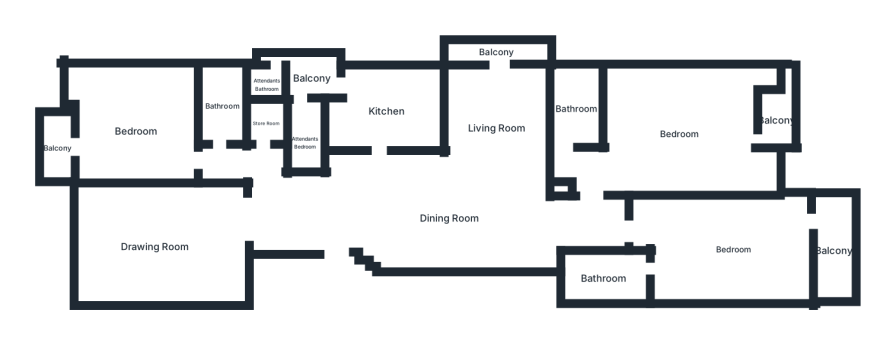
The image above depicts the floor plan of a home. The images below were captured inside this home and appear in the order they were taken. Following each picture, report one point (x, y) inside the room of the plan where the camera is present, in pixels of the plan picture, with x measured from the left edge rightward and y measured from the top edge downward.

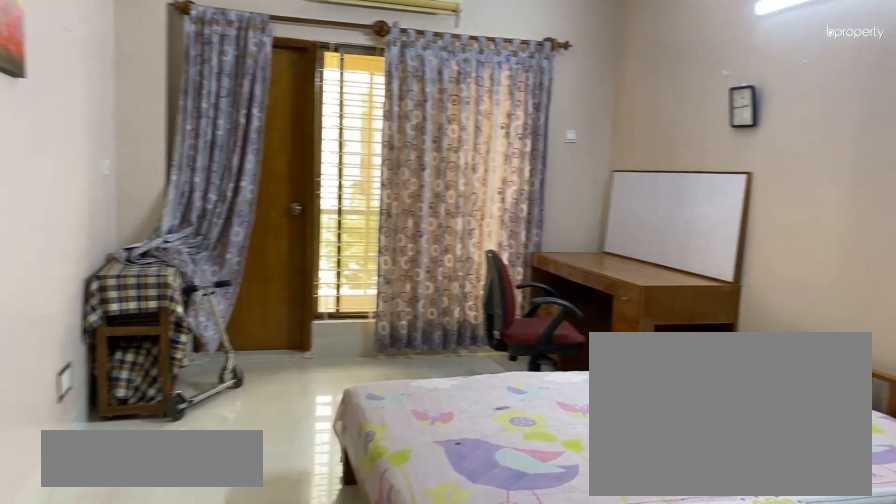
(733, 249)
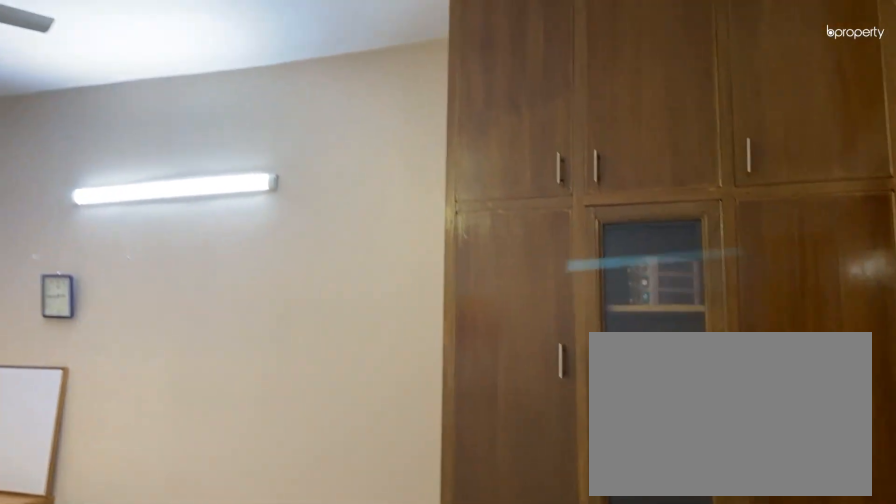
(733, 249)
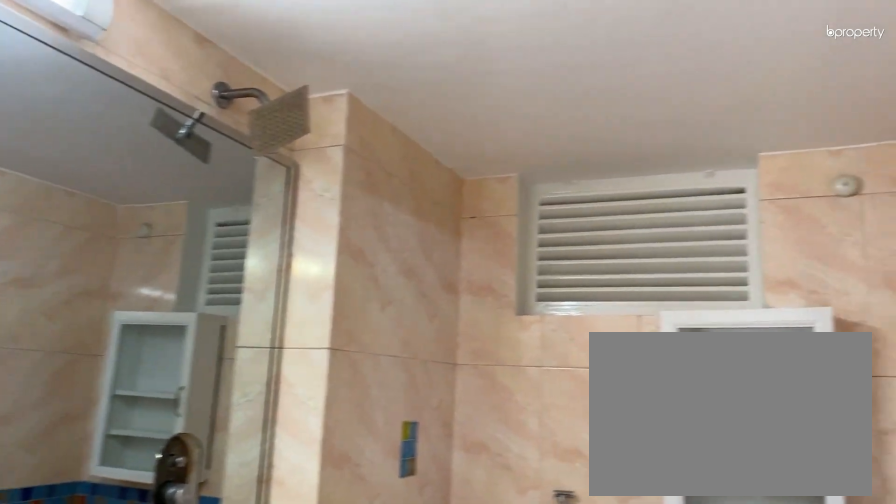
(604, 280)
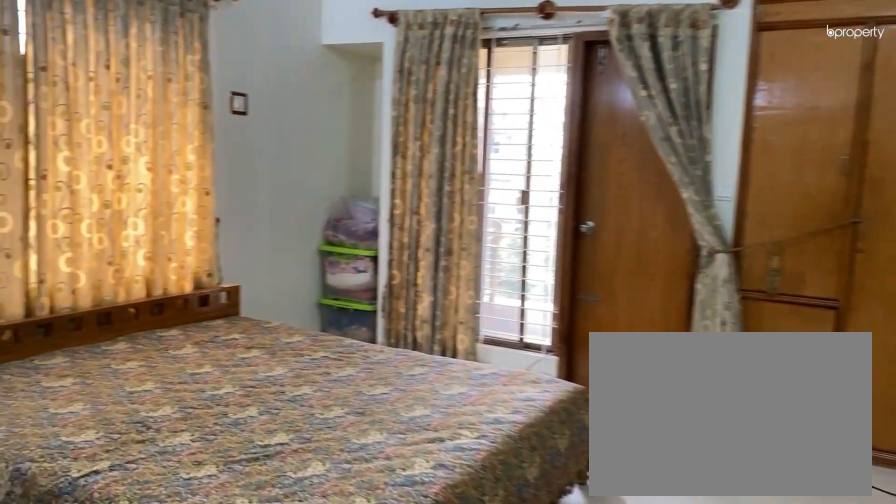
(679, 135)
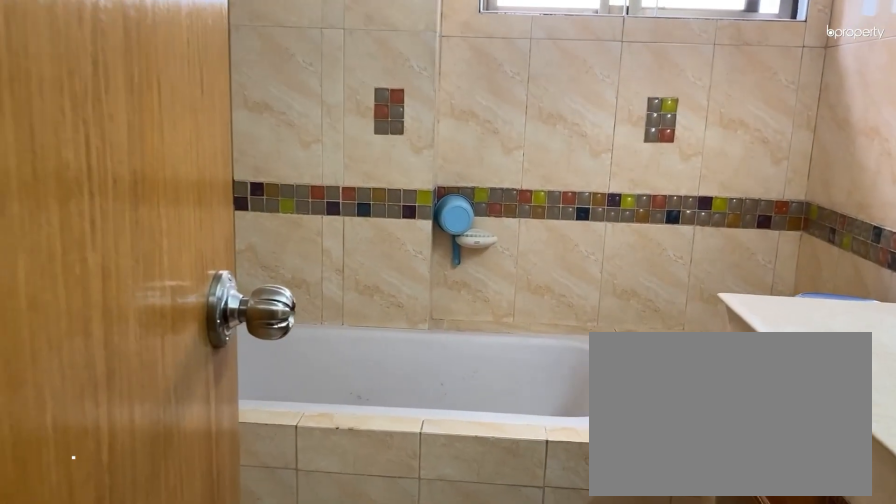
(576, 109)
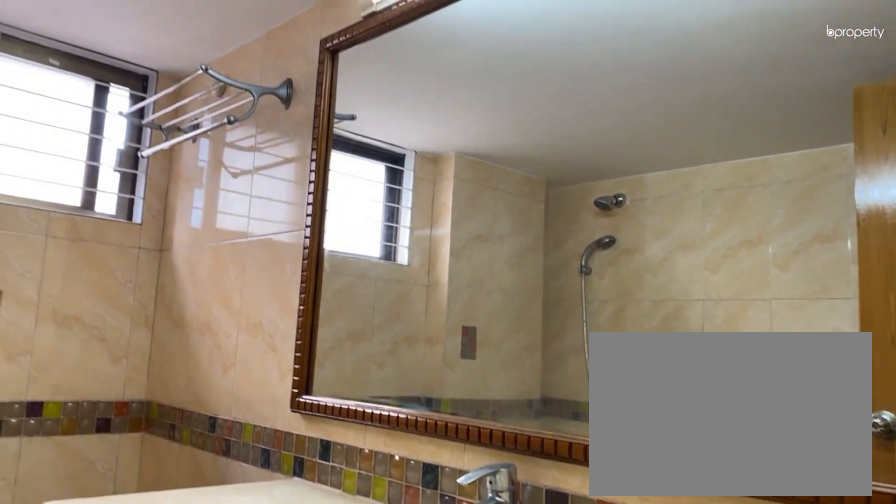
(576, 109)
